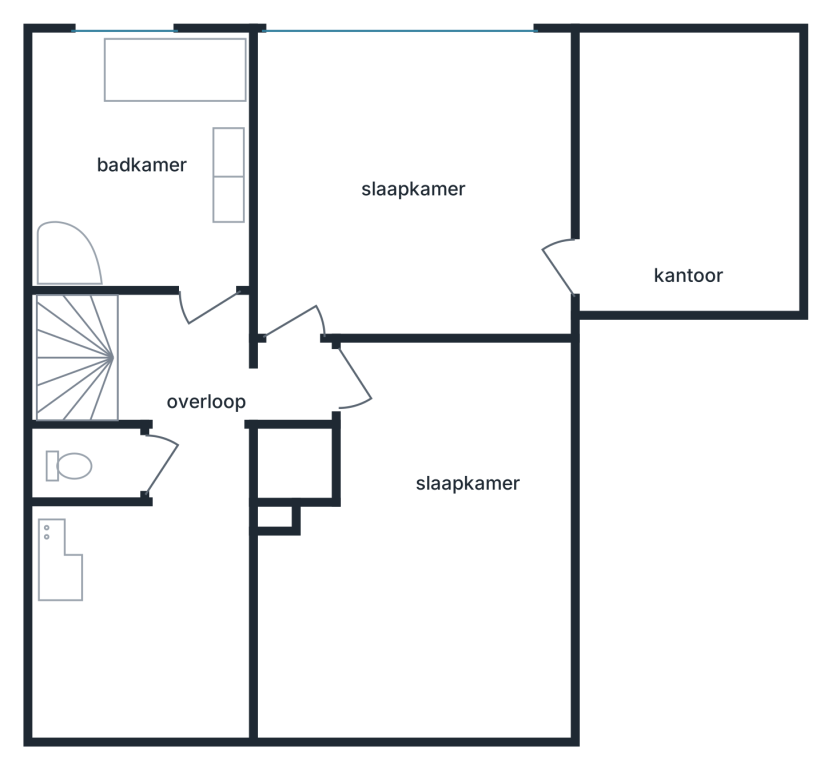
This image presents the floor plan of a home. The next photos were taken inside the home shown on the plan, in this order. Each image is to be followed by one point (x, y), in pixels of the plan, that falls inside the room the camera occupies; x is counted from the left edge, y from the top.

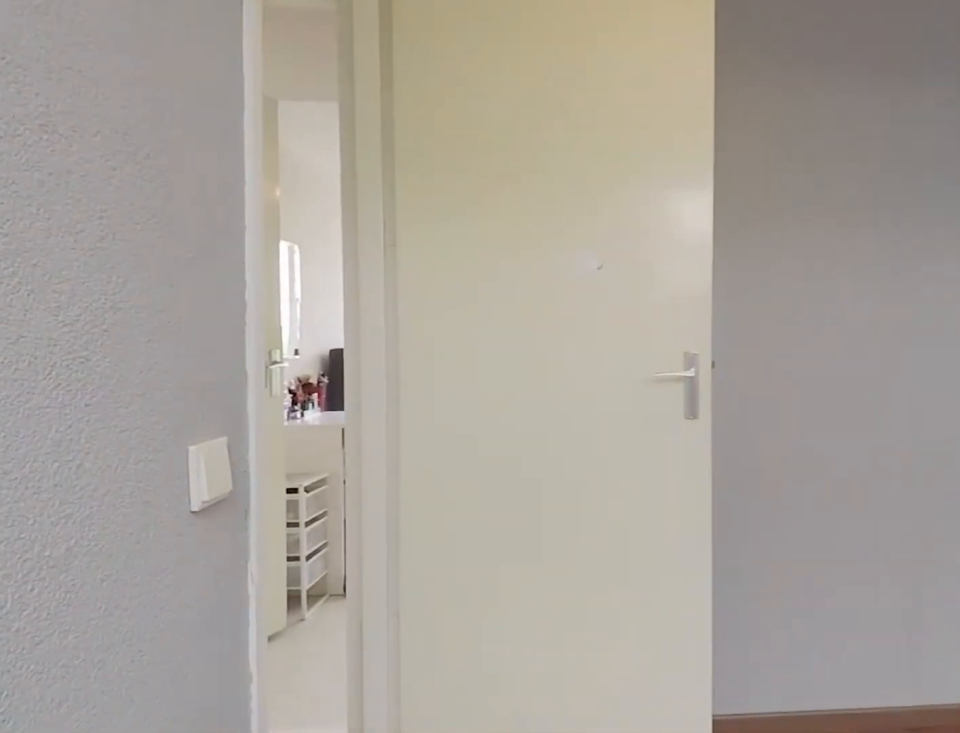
(437, 488)
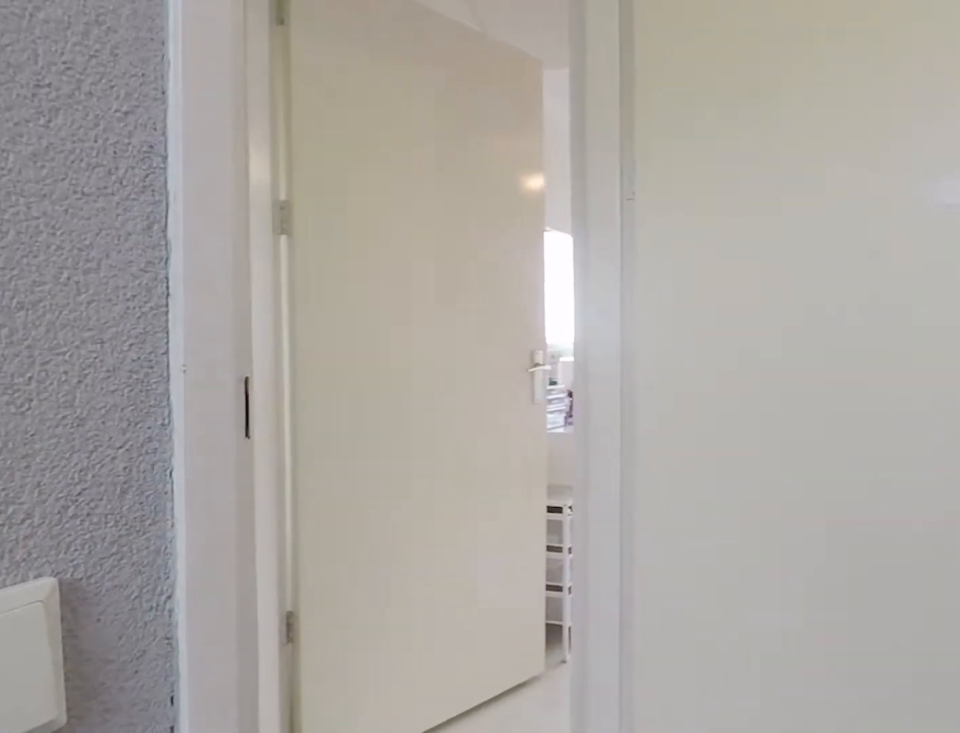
(437, 488)
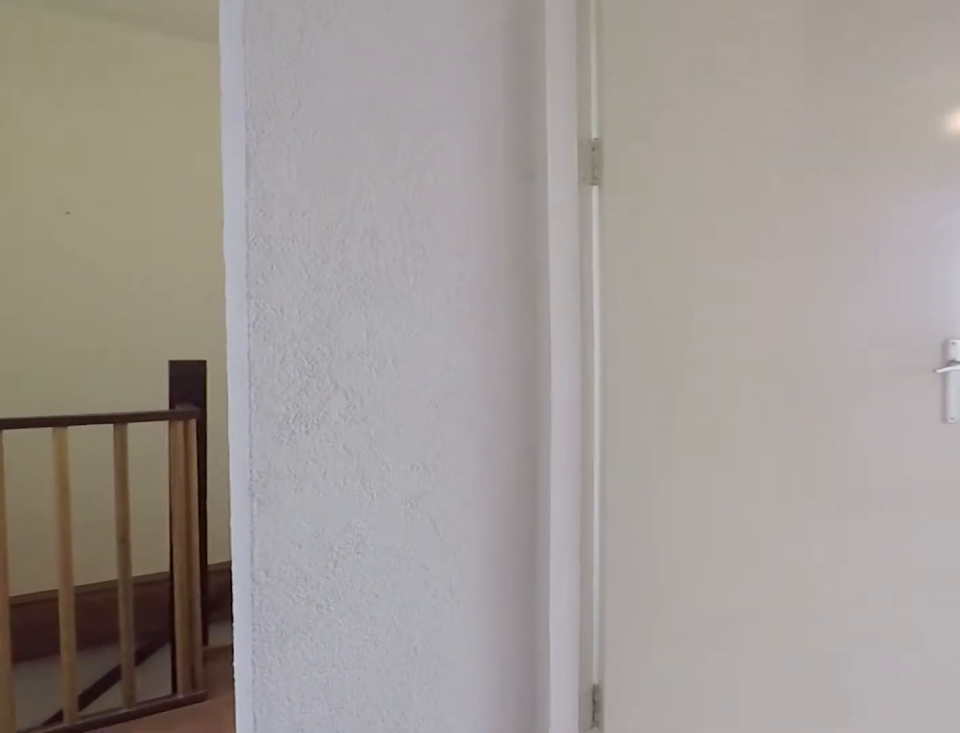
(182, 461)
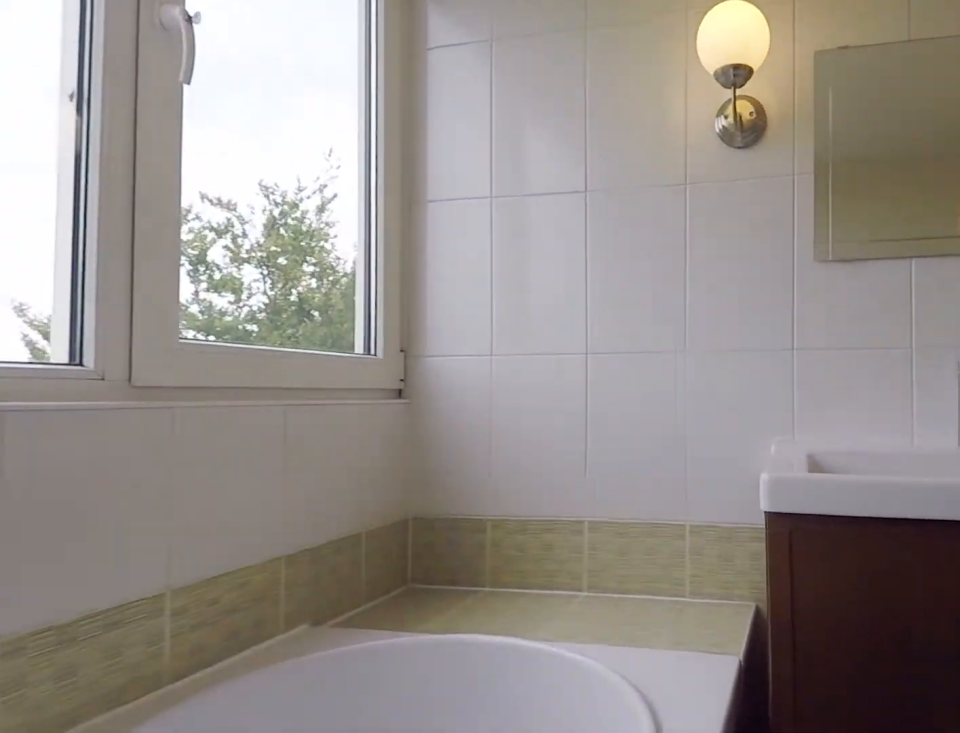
(149, 164)
